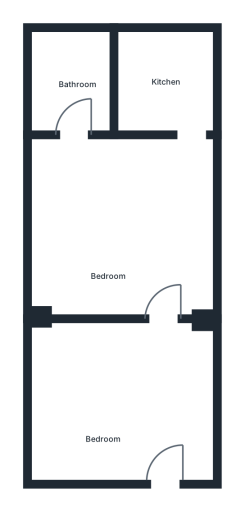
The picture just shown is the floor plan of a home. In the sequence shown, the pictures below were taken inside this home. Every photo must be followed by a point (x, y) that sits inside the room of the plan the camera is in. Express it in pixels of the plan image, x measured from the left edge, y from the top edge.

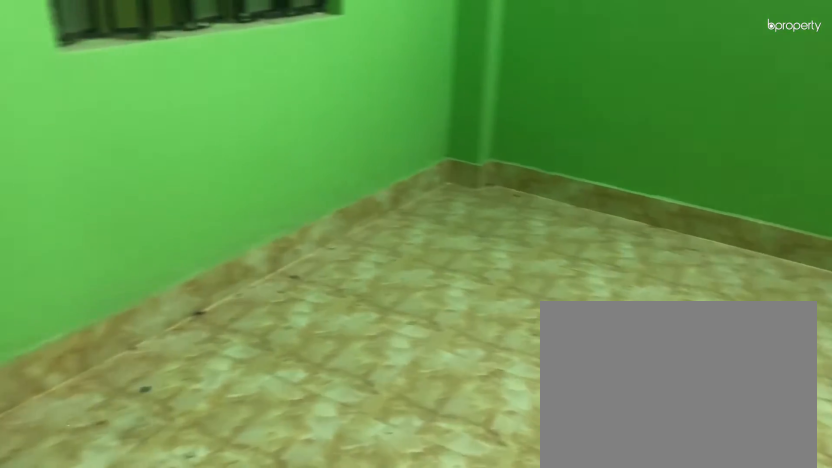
(96, 391)
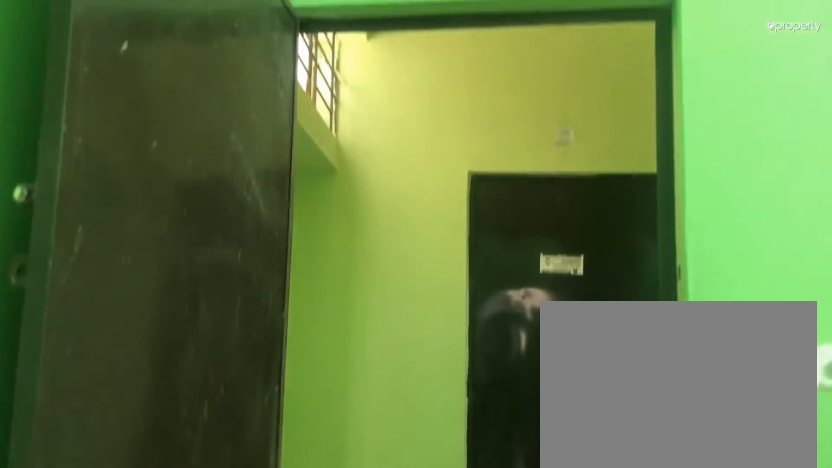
(94, 393)
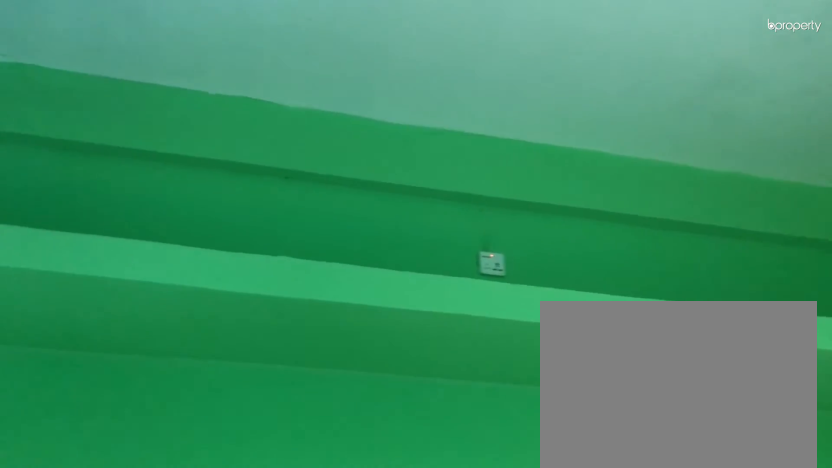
(113, 211)
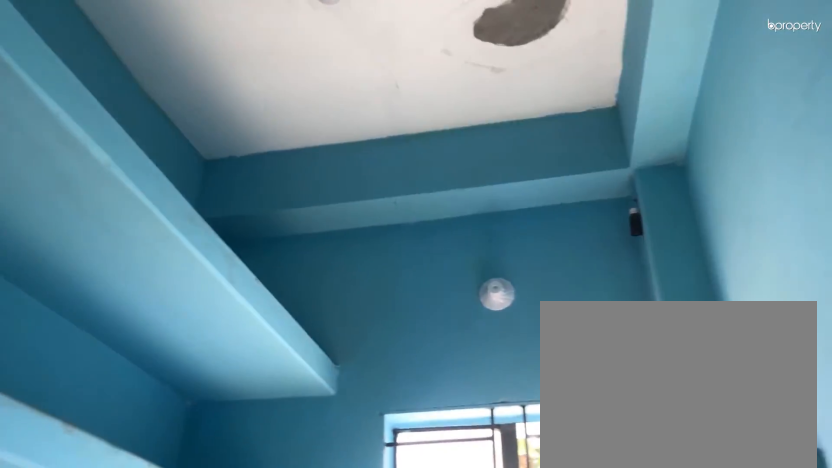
(168, 89)
